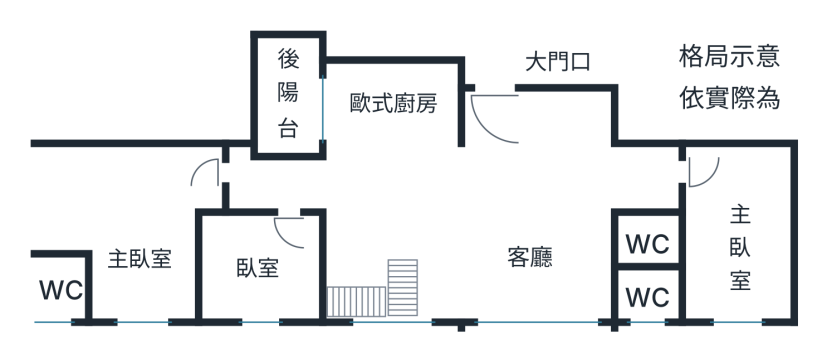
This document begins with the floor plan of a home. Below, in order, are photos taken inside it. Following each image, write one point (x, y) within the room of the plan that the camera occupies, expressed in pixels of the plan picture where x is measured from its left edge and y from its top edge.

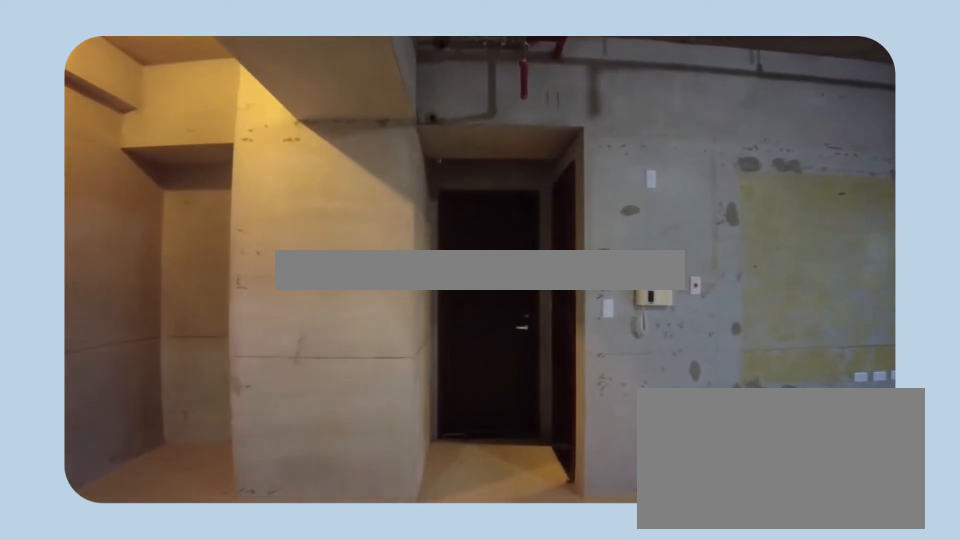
(463, 195)
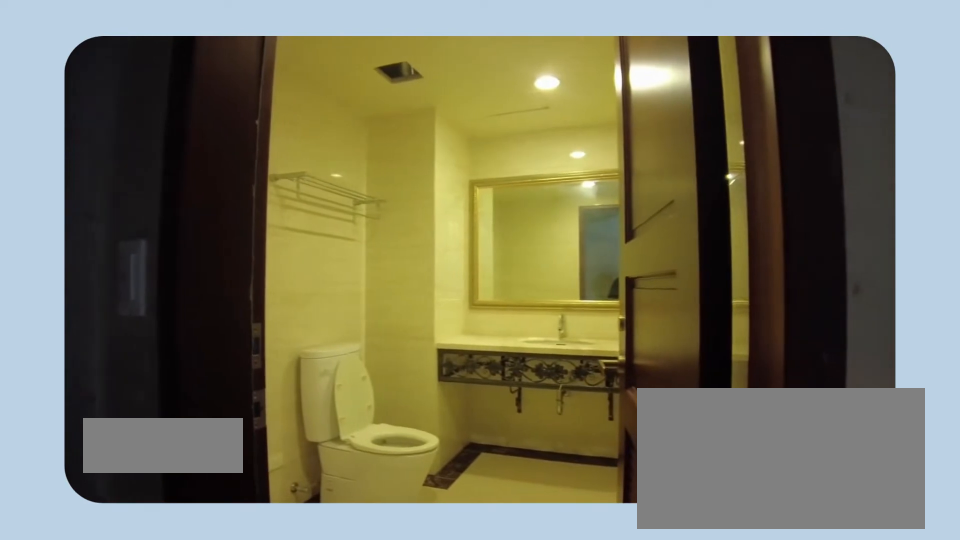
(643, 244)
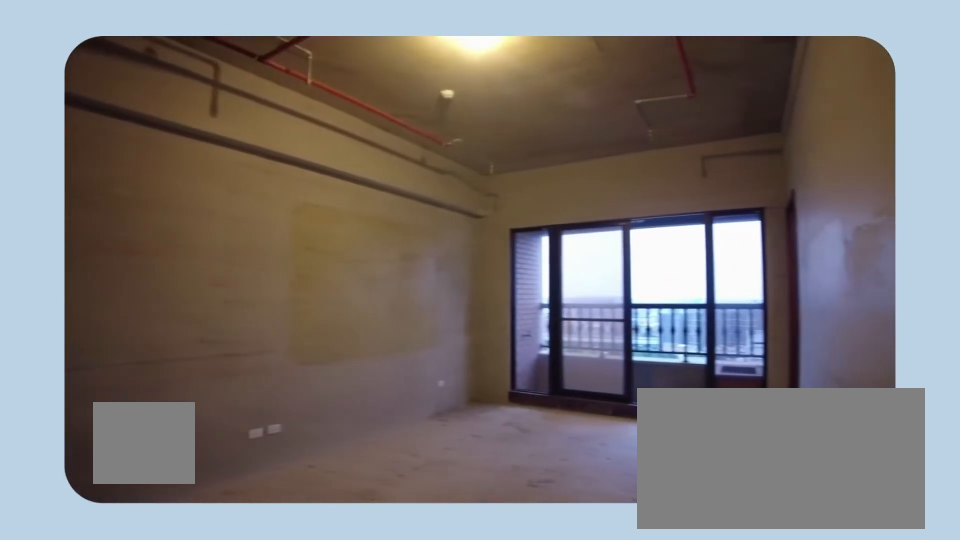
(721, 219)
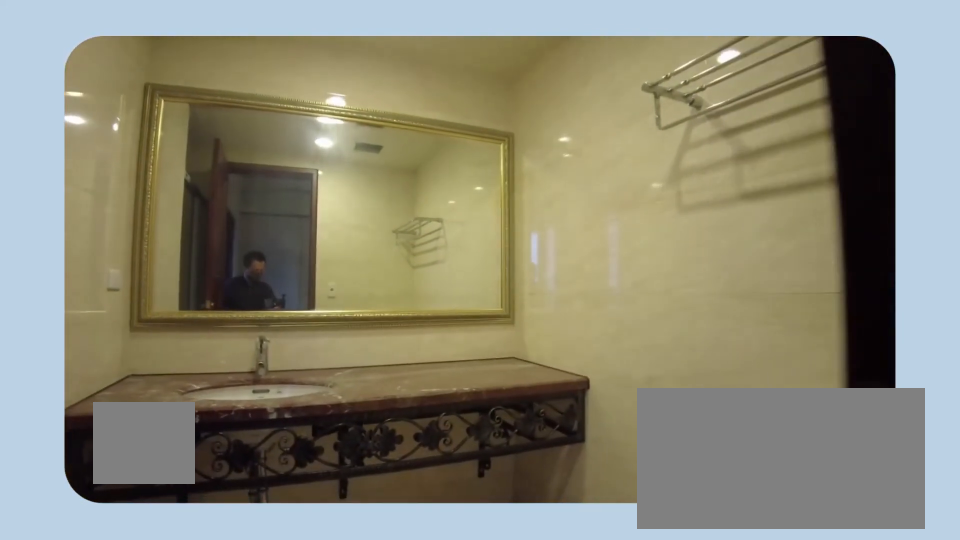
(647, 289)
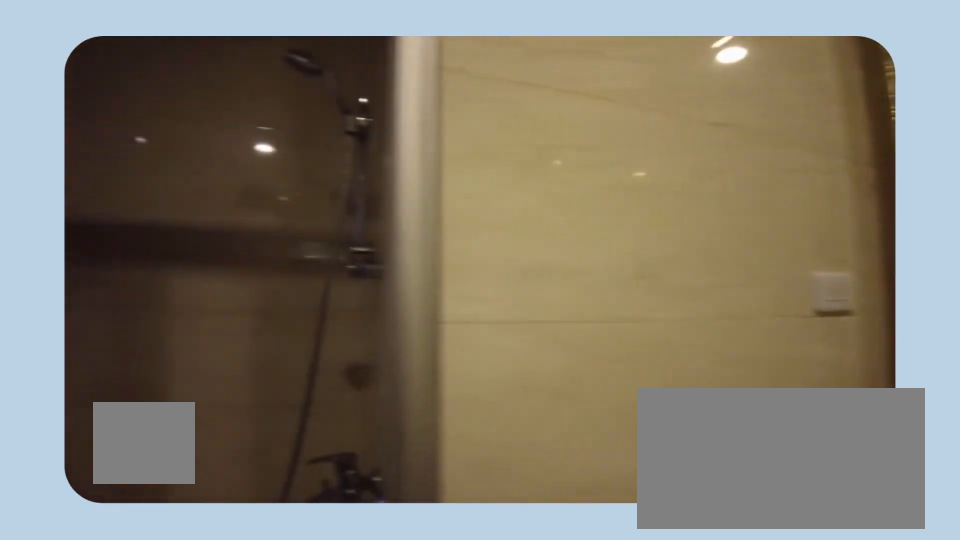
(647, 289)
